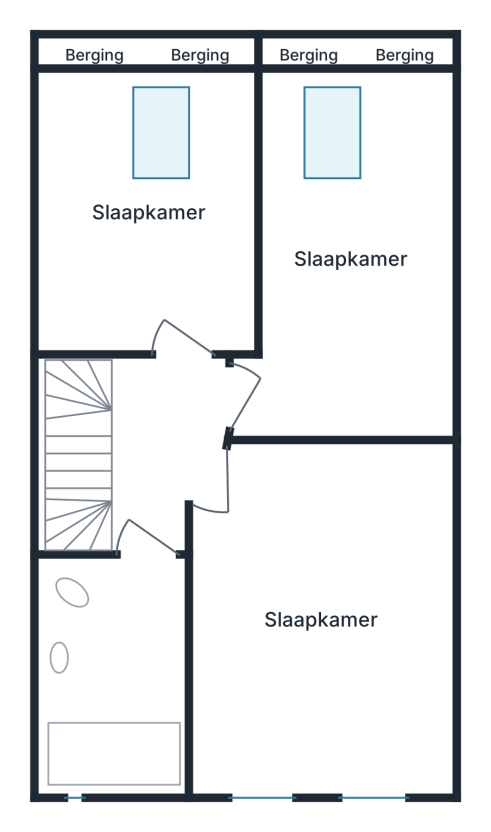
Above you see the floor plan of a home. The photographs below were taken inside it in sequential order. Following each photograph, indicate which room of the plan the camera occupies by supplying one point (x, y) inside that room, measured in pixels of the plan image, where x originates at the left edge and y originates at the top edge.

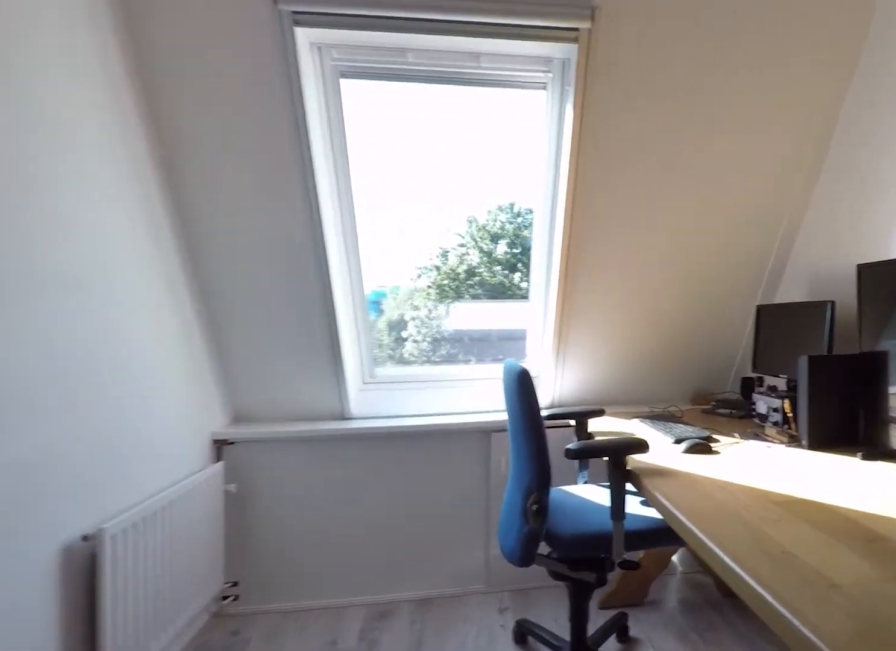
(443, 264)
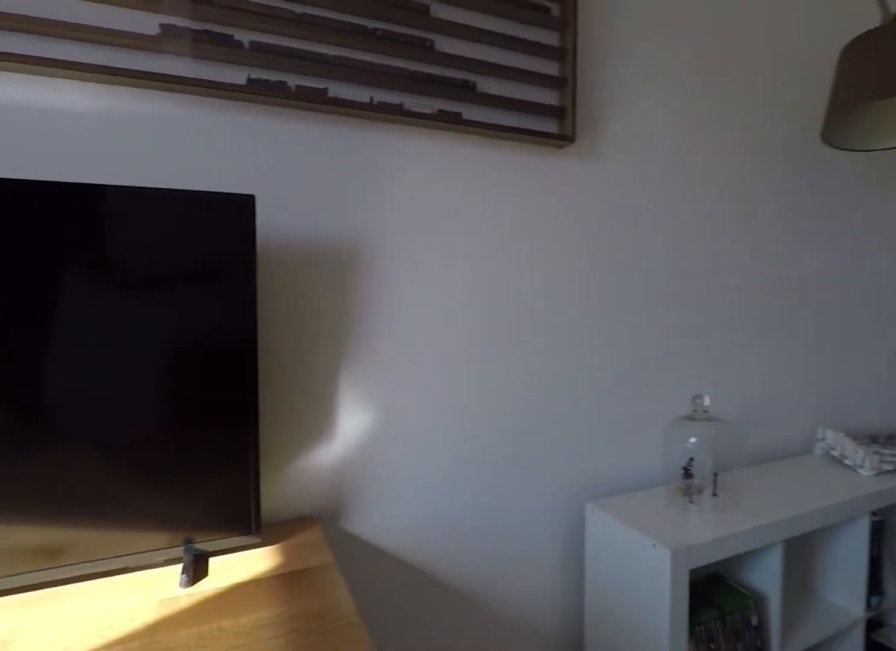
(443, 264)
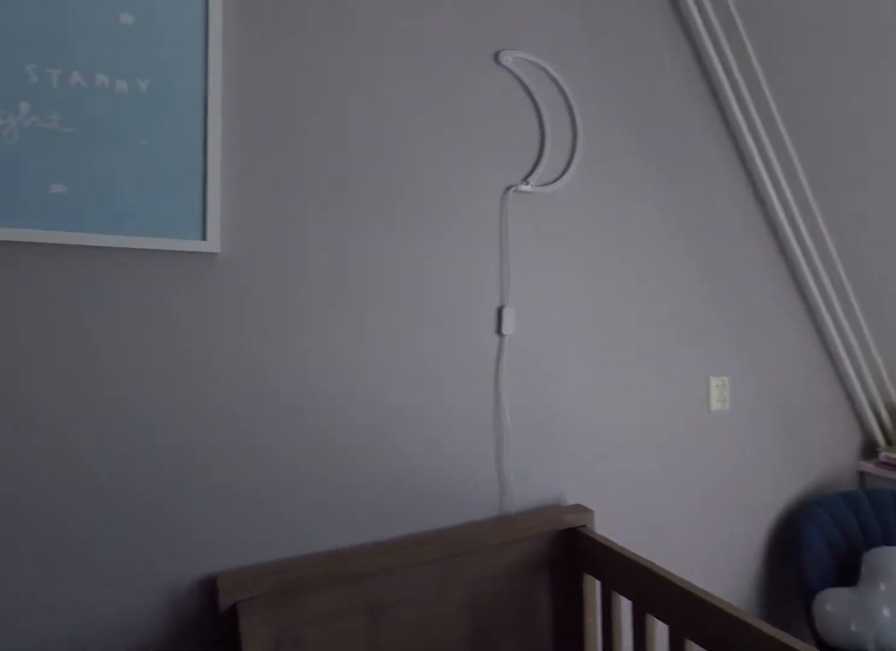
(150, 121)
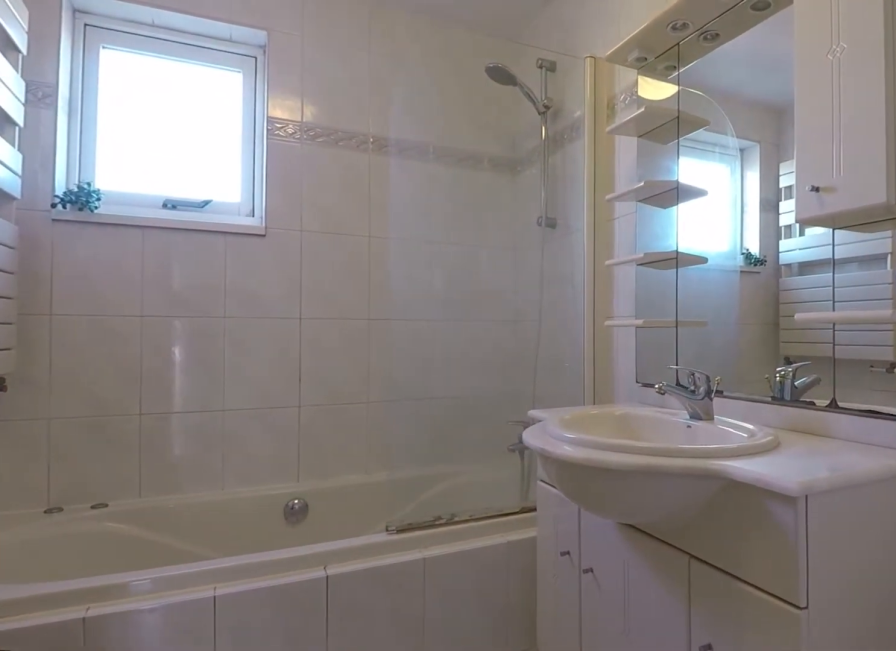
(113, 674)
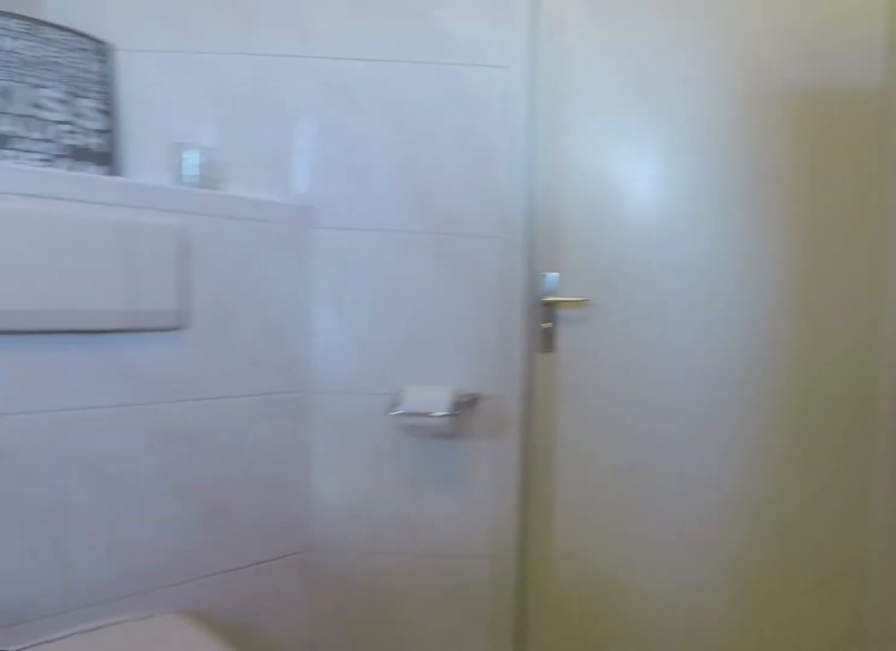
(113, 674)
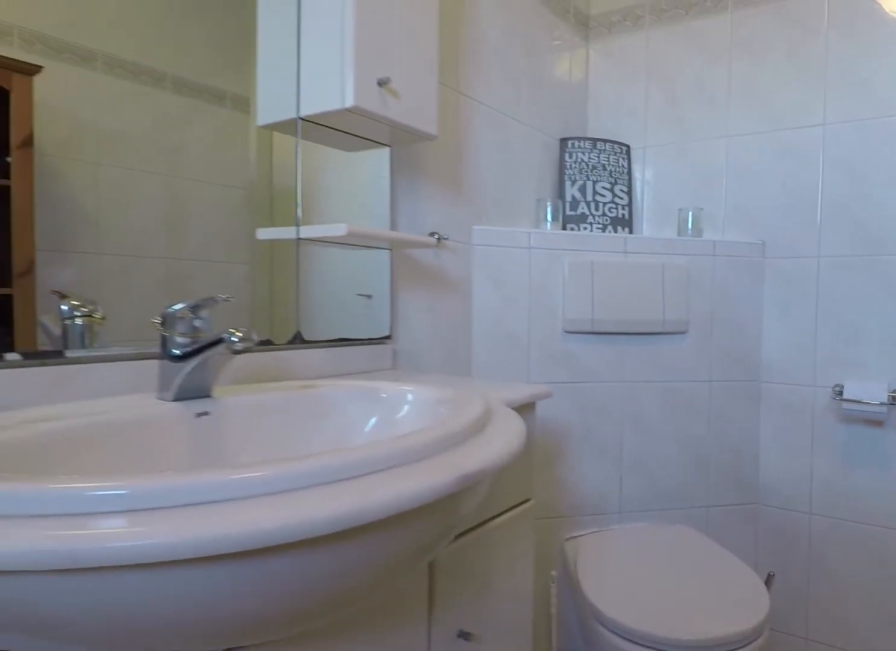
(113, 674)
